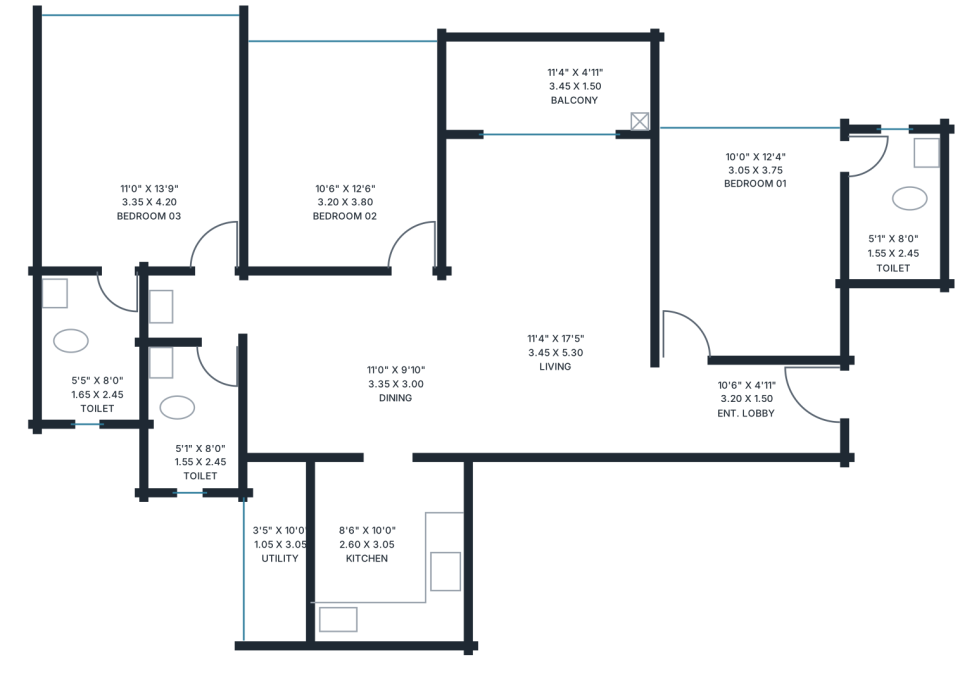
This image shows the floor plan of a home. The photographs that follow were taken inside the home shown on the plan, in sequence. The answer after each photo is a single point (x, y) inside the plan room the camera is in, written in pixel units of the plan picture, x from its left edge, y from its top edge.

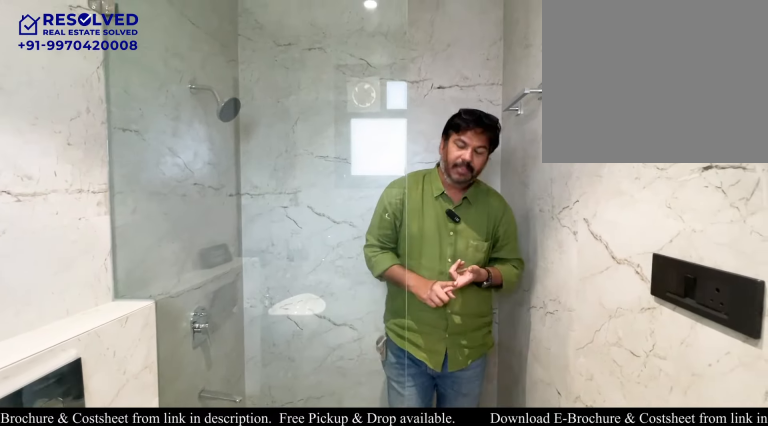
(893, 208)
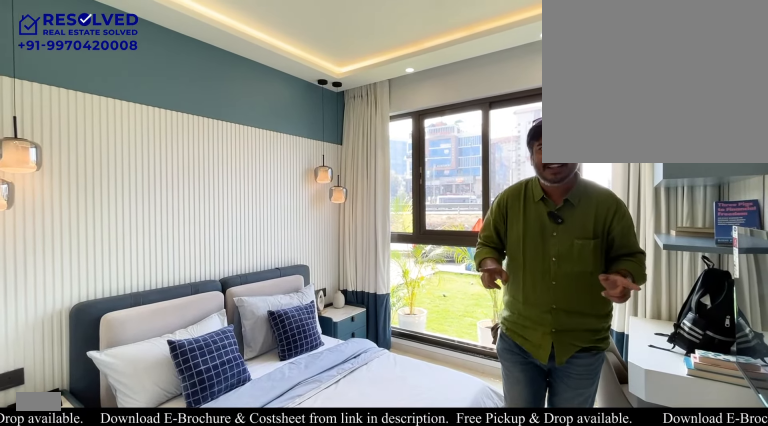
(343, 154)
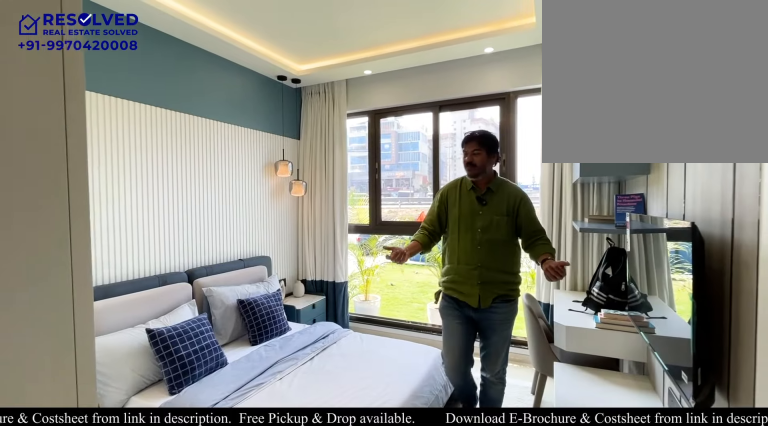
(342, 154)
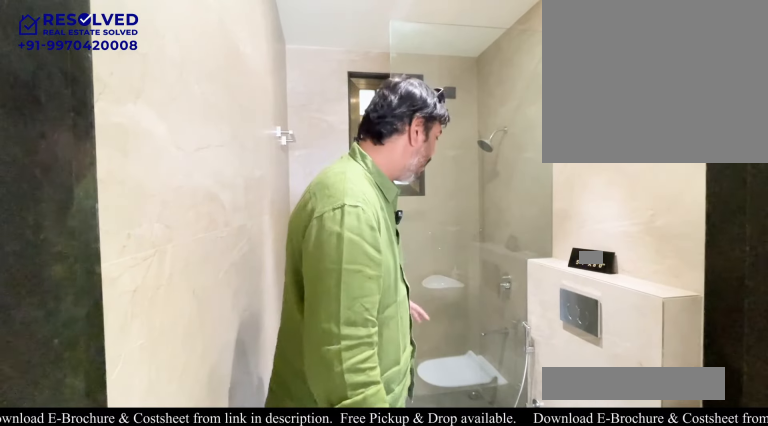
(192, 415)
